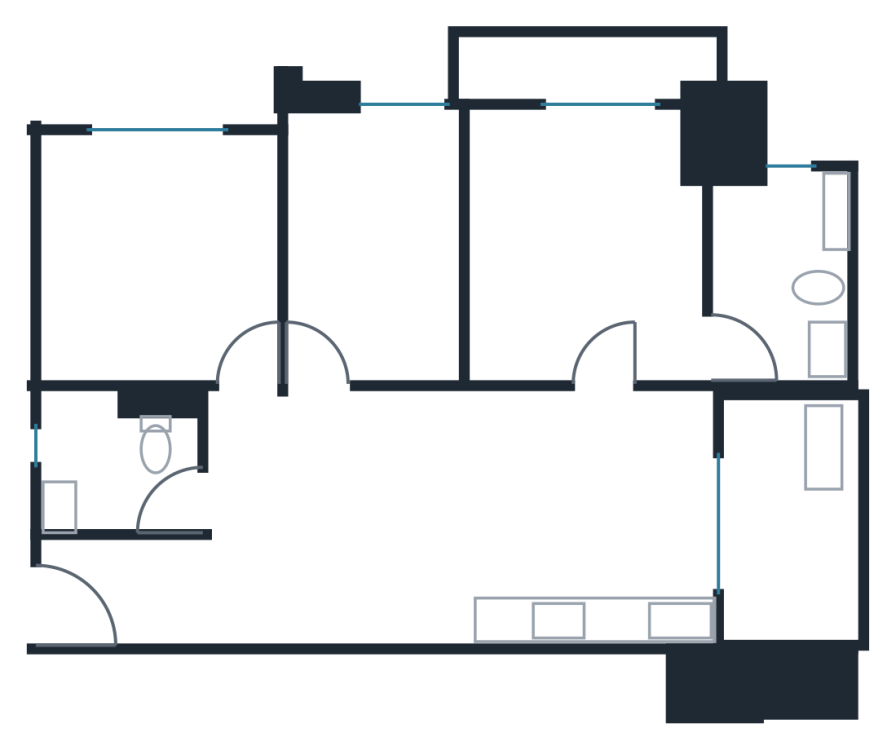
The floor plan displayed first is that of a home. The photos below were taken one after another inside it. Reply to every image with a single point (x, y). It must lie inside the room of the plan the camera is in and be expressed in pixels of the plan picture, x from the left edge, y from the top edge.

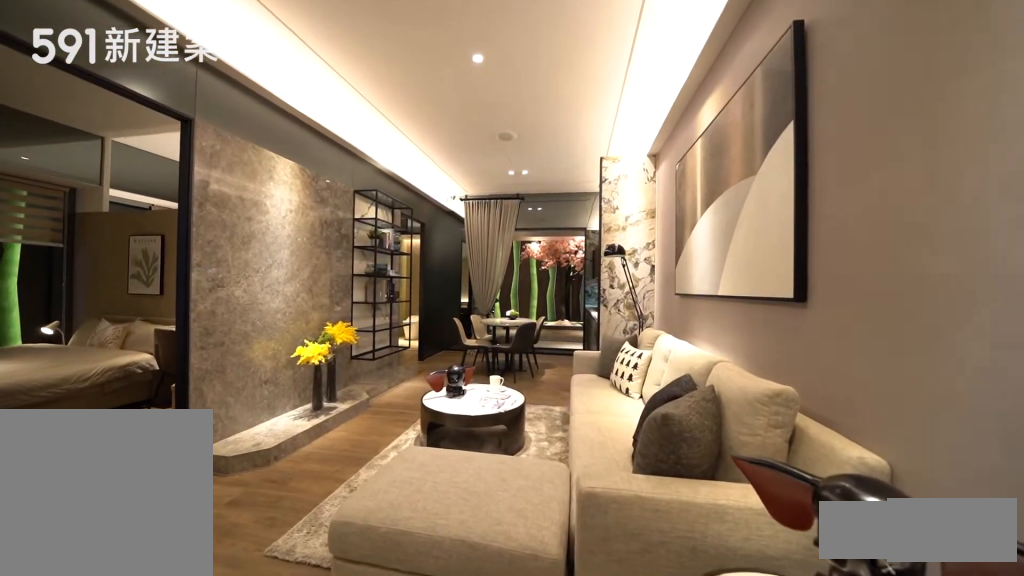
(341, 521)
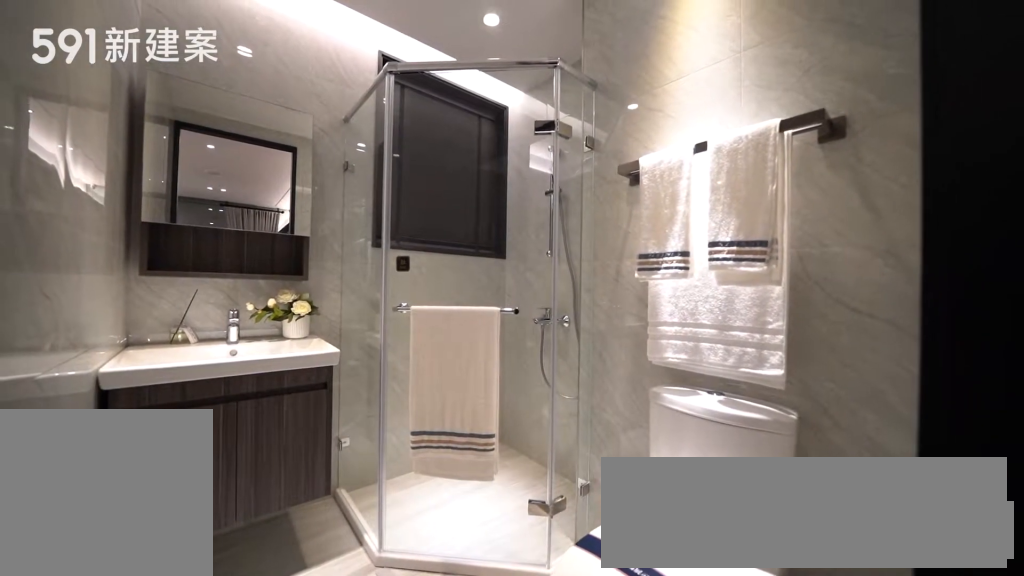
(116, 462)
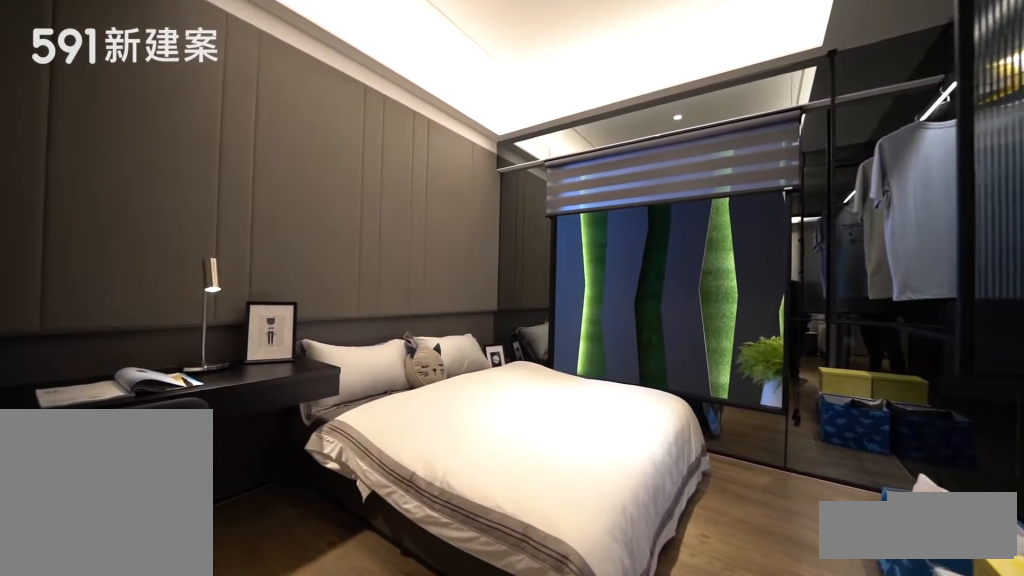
(153, 253)
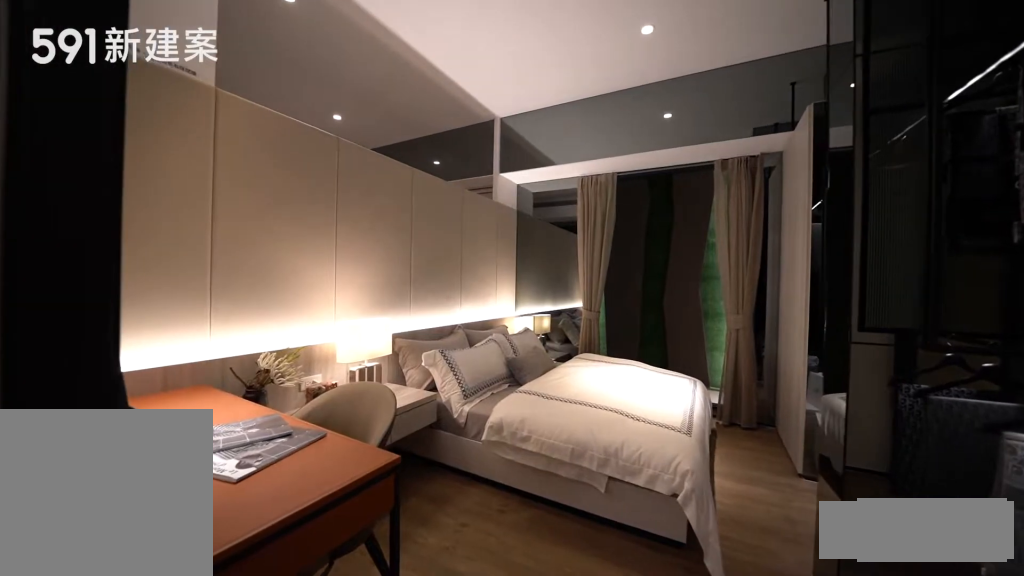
(589, 237)
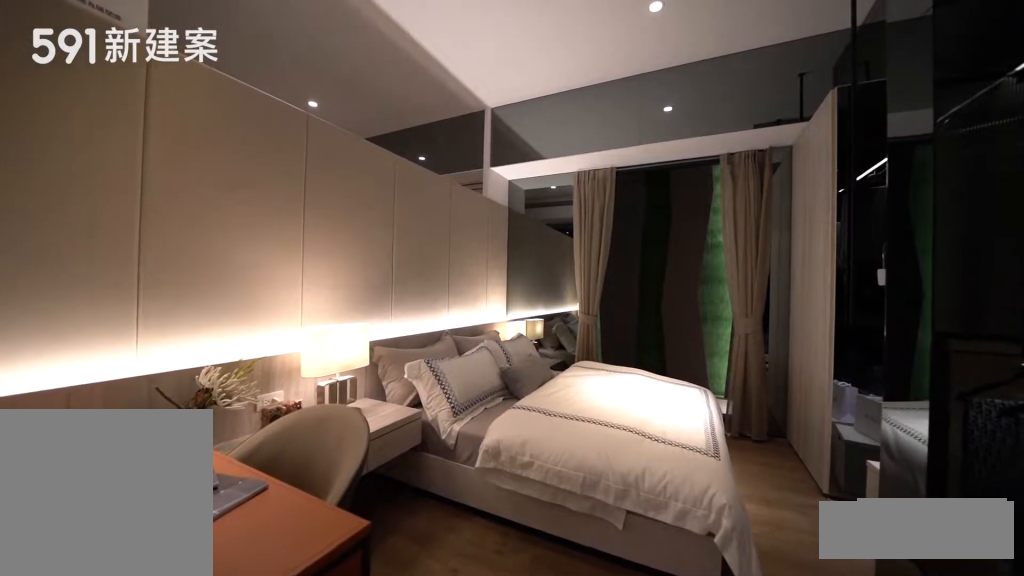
(589, 237)
